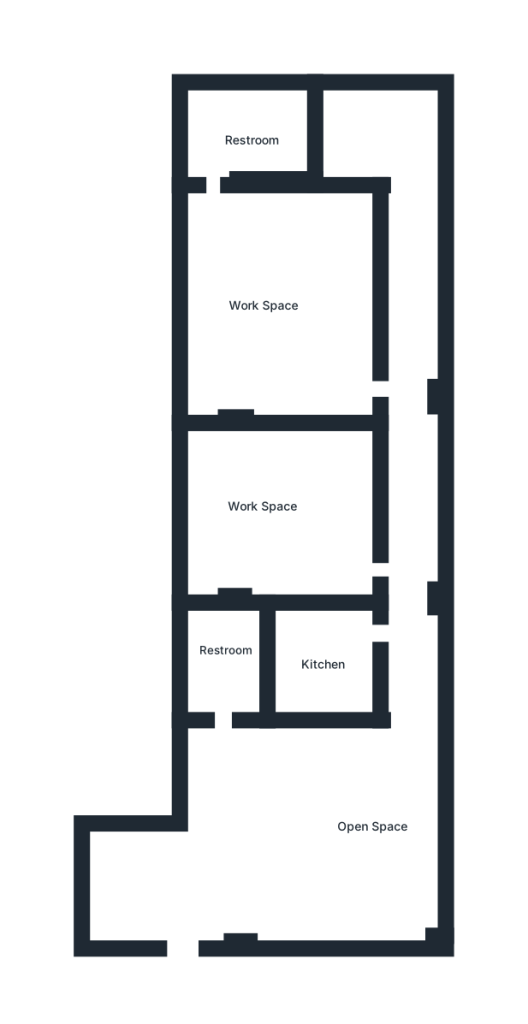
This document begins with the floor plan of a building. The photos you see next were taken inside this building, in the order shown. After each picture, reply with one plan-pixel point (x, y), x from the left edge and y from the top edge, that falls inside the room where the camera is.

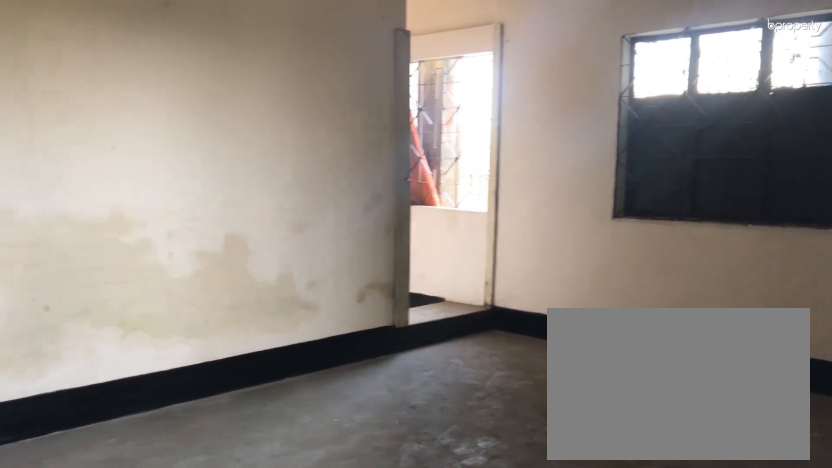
(181, 943)
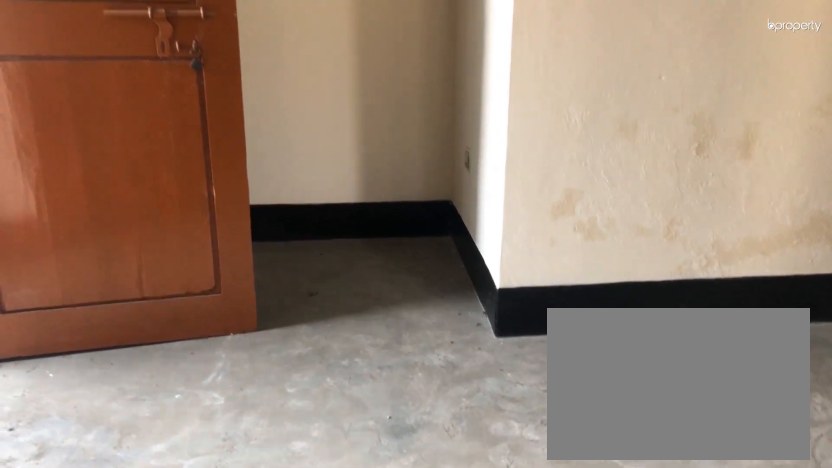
(354, 822)
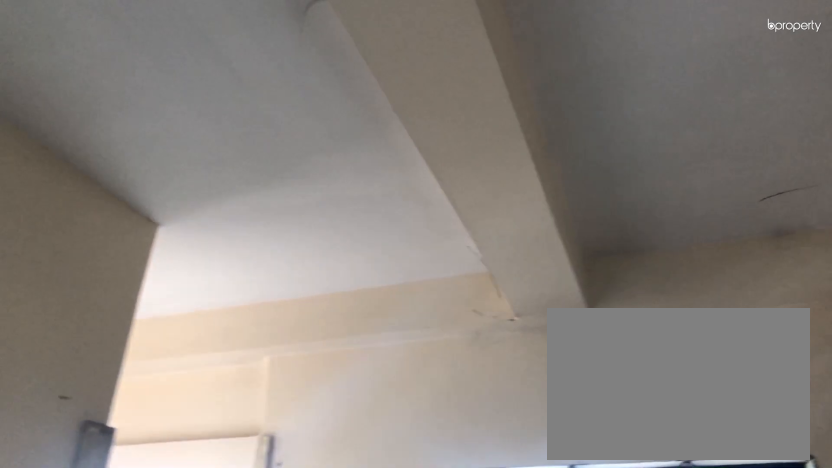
(354, 822)
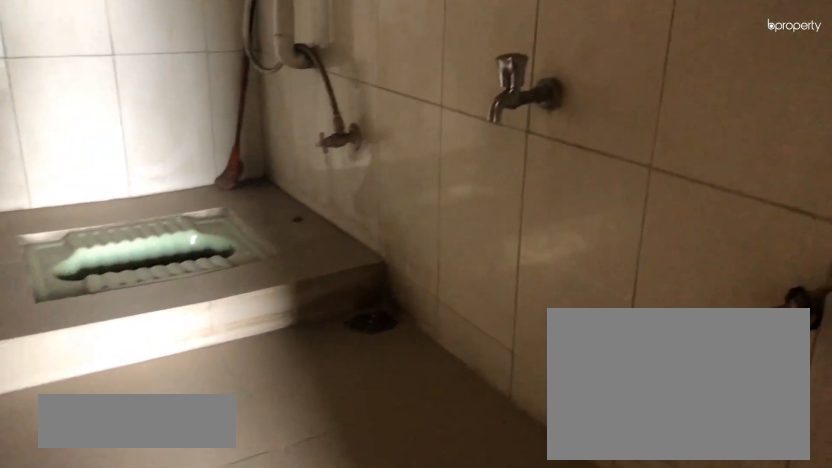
(230, 666)
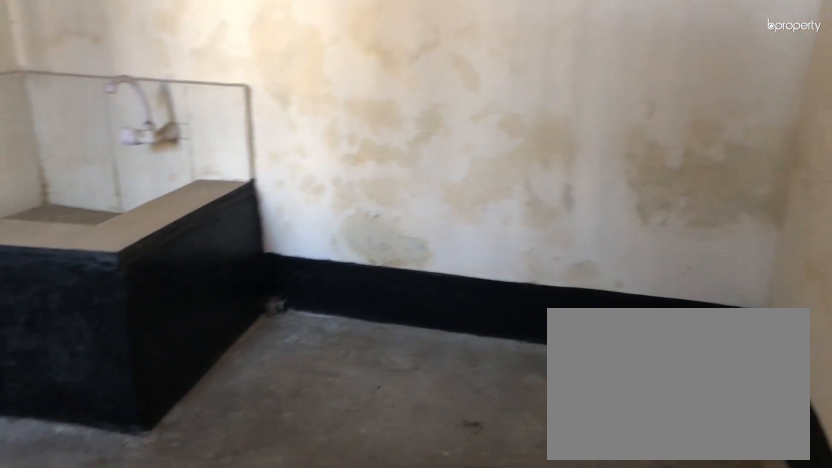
(322, 659)
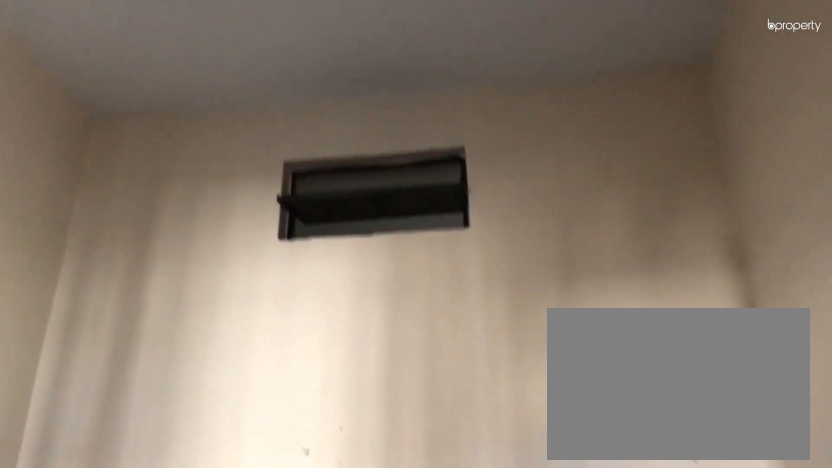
(322, 659)
